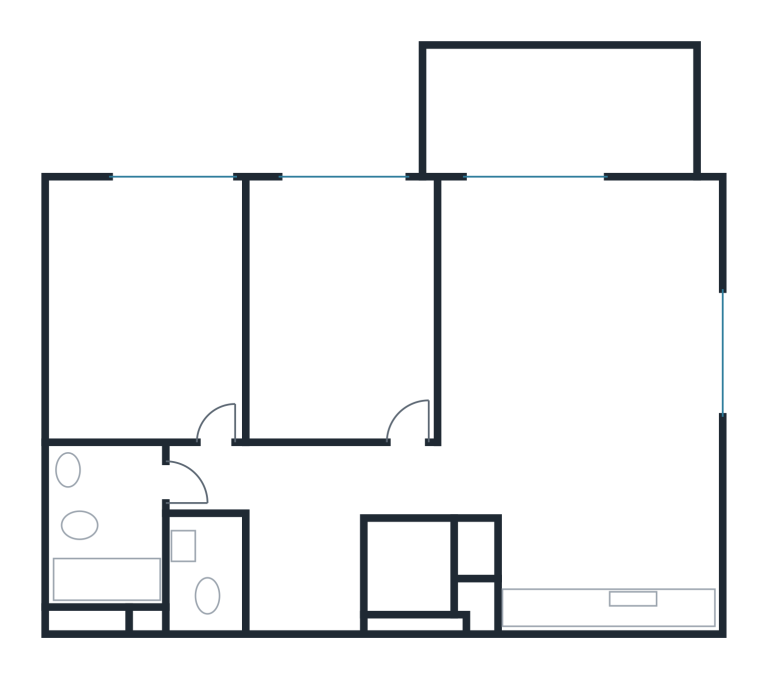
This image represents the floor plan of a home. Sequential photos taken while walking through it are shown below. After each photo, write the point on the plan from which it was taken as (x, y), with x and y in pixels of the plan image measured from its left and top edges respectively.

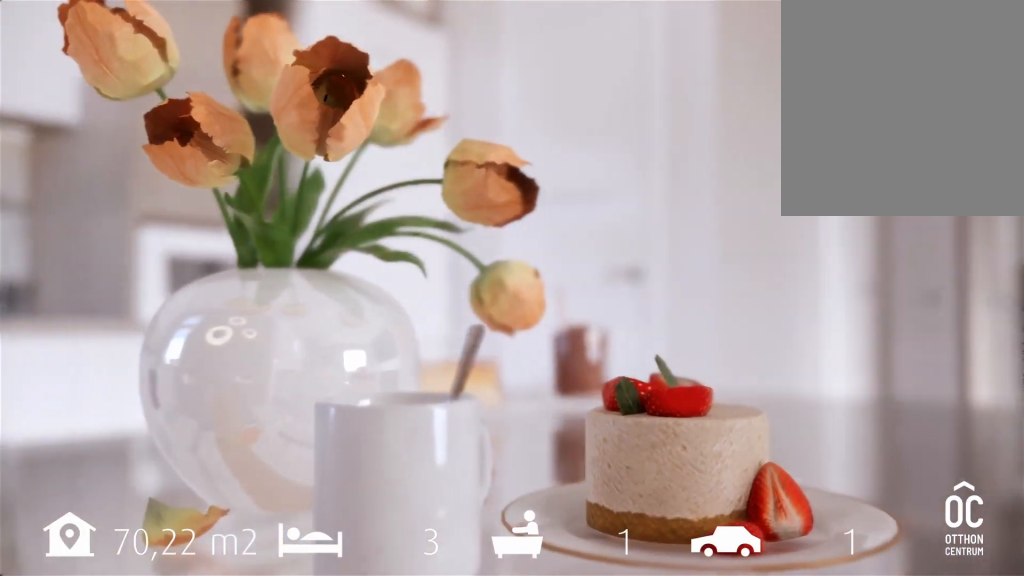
(612, 514)
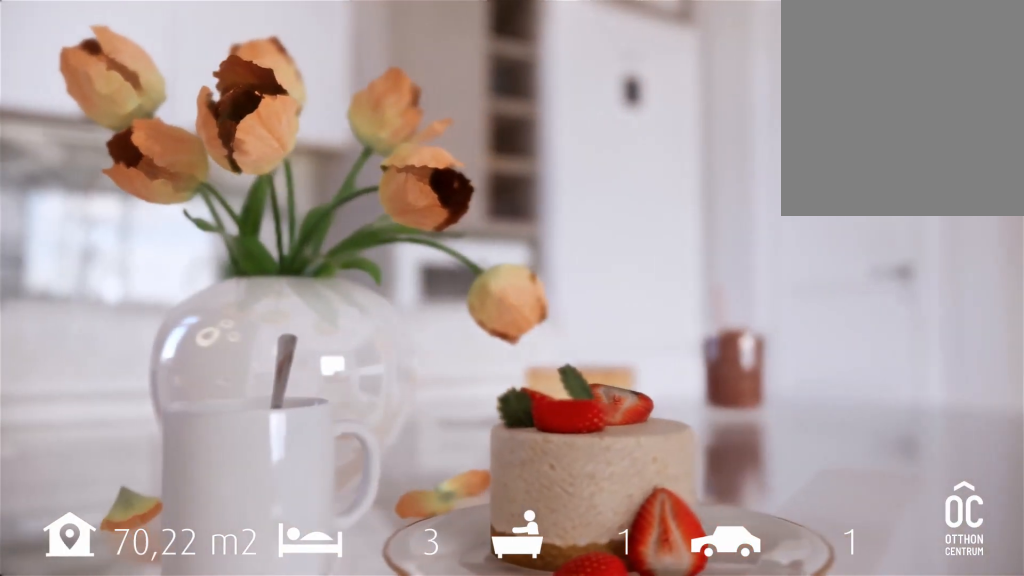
(612, 513)
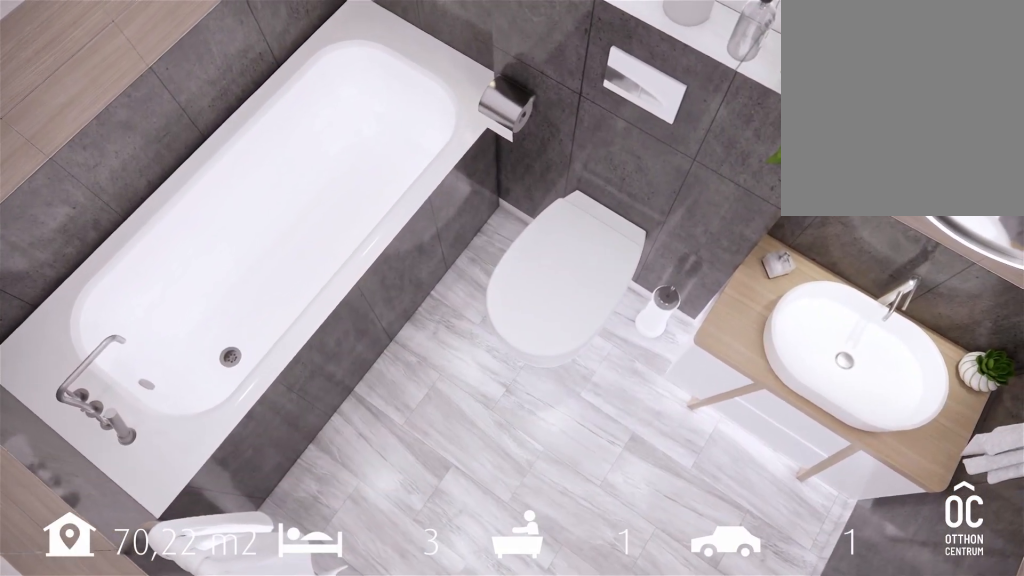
(113, 524)
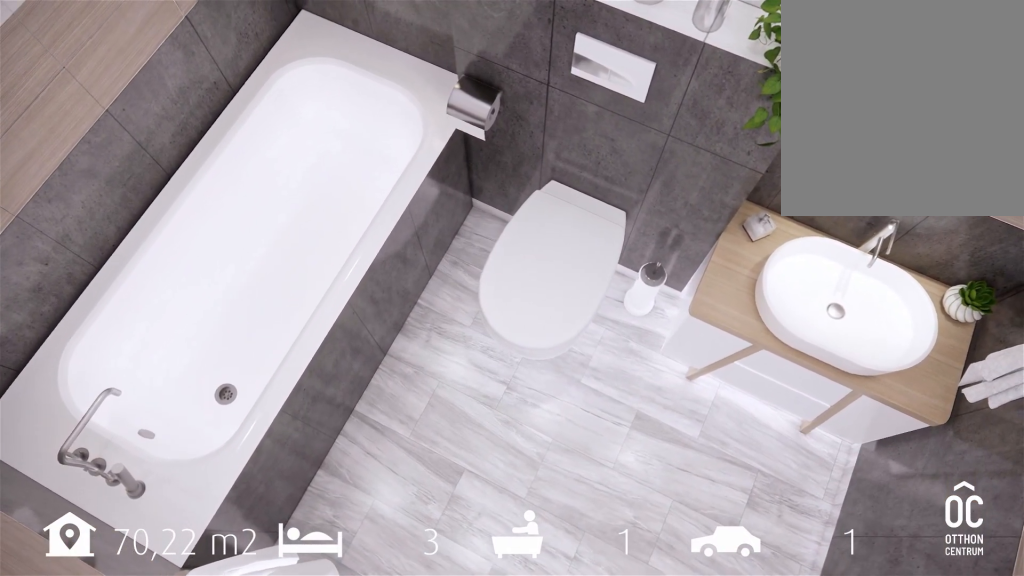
(113, 524)
